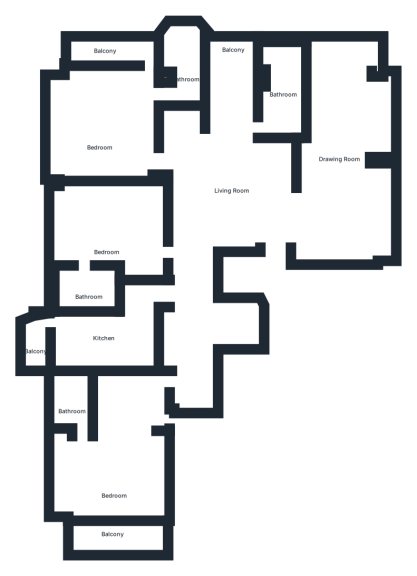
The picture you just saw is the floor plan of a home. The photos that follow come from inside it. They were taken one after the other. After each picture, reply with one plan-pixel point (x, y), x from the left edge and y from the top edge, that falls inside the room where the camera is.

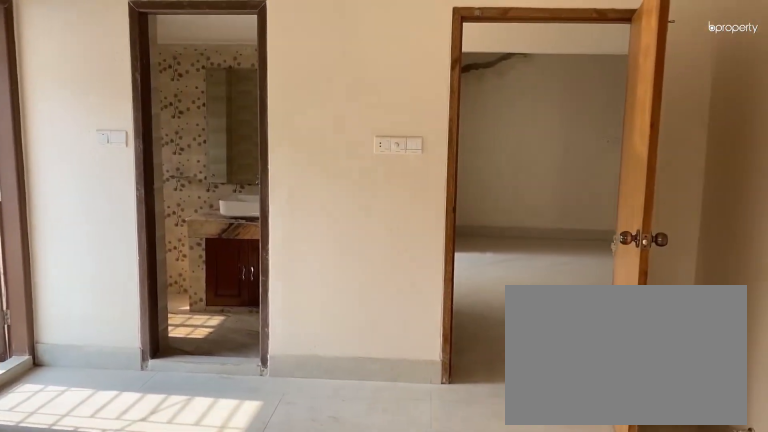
(103, 136)
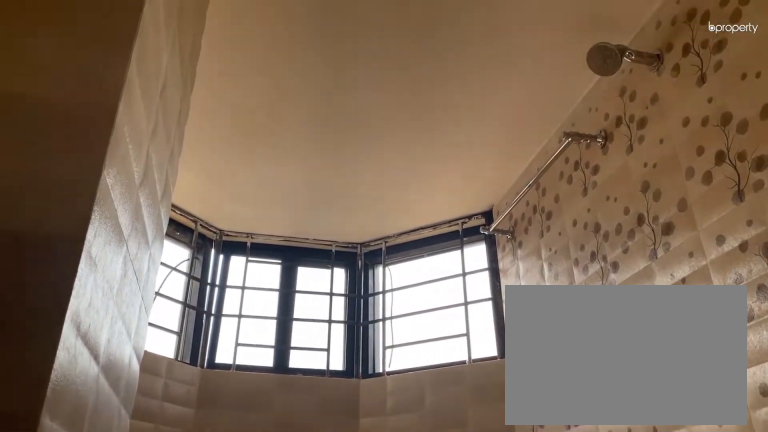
(189, 74)
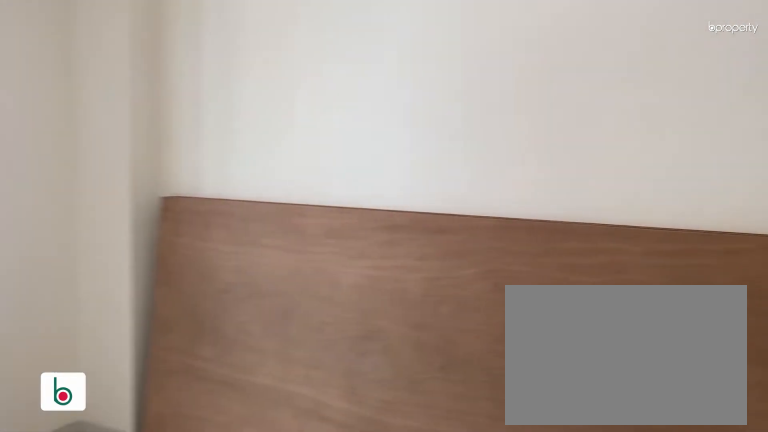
(106, 235)
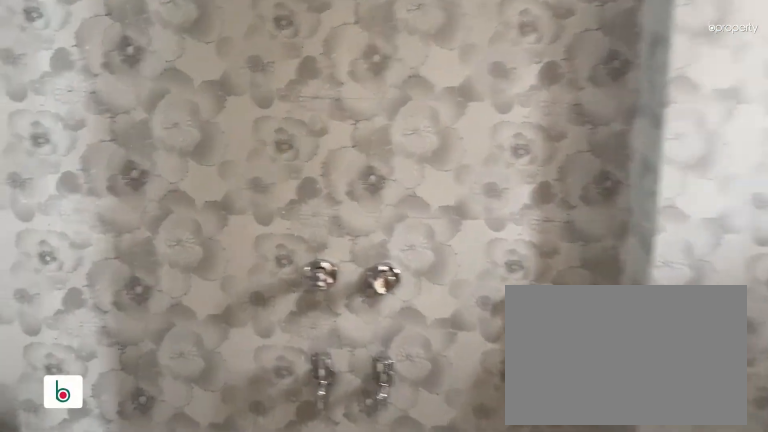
(85, 292)
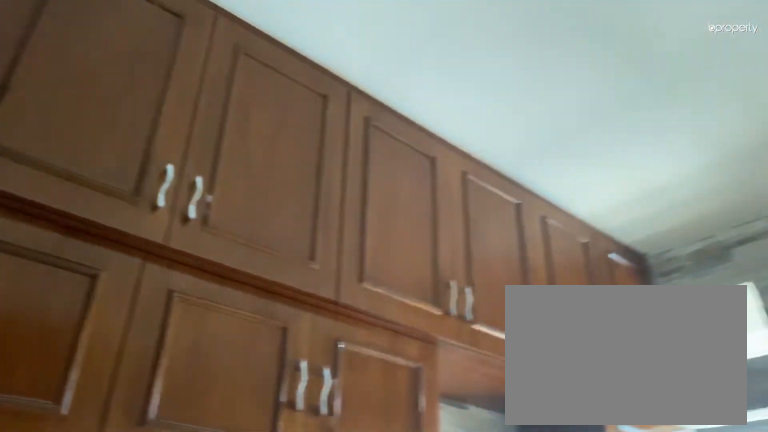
(100, 347)
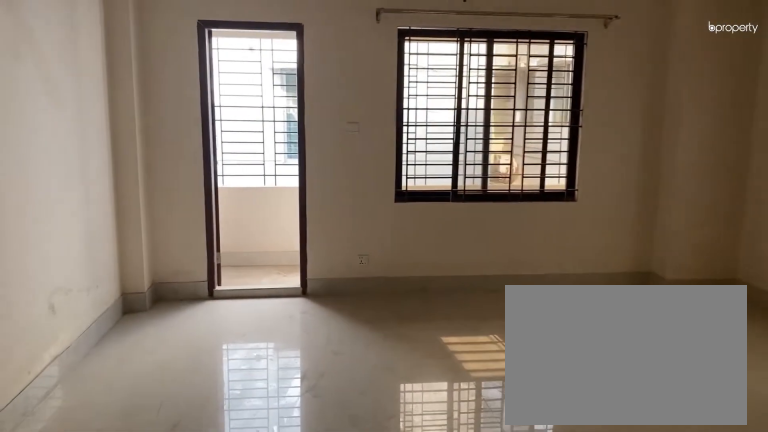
(115, 467)
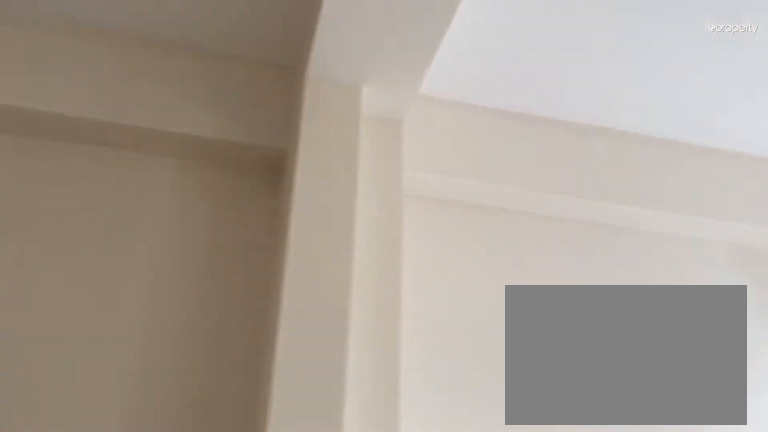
(115, 467)
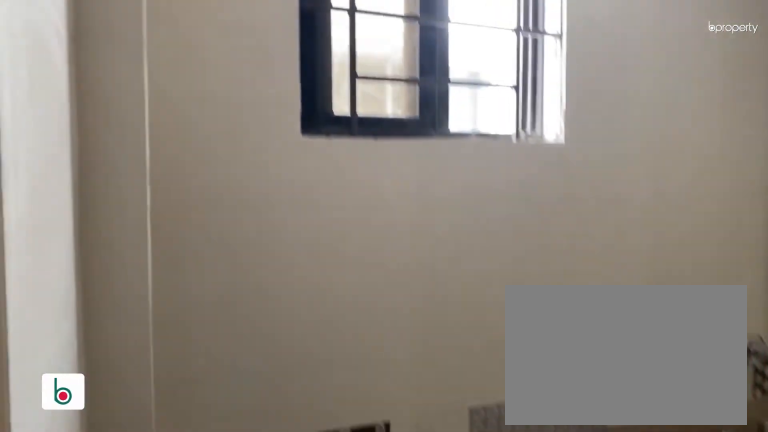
(74, 403)
